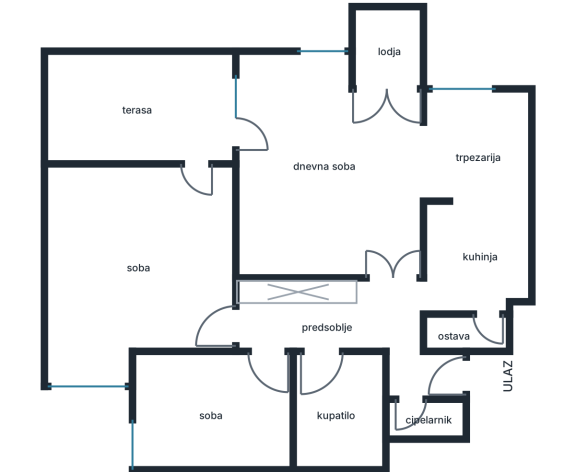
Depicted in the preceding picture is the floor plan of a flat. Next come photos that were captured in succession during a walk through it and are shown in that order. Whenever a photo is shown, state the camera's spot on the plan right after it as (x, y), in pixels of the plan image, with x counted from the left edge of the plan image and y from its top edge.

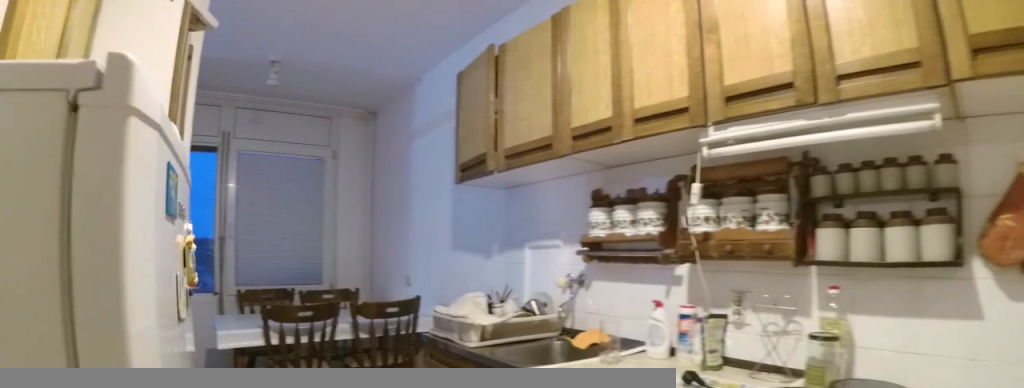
(442, 309)
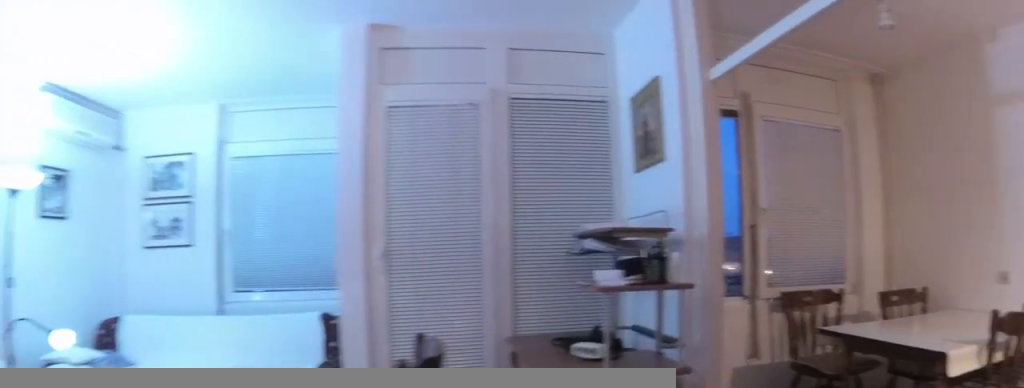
(391, 212)
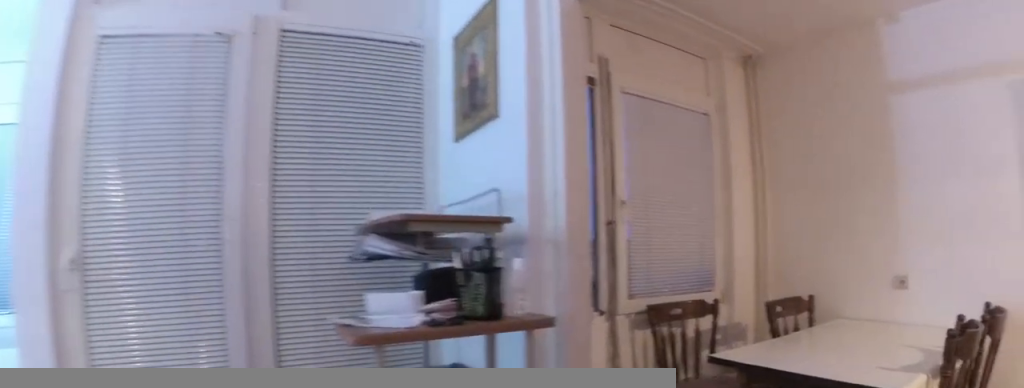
(392, 194)
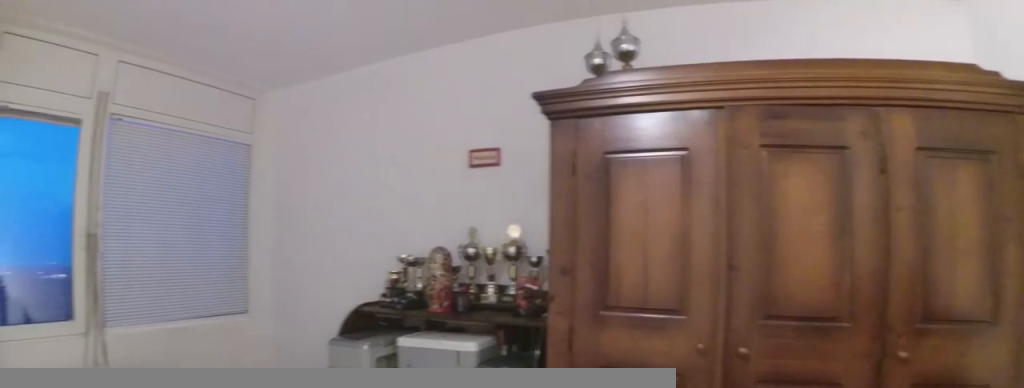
(217, 202)
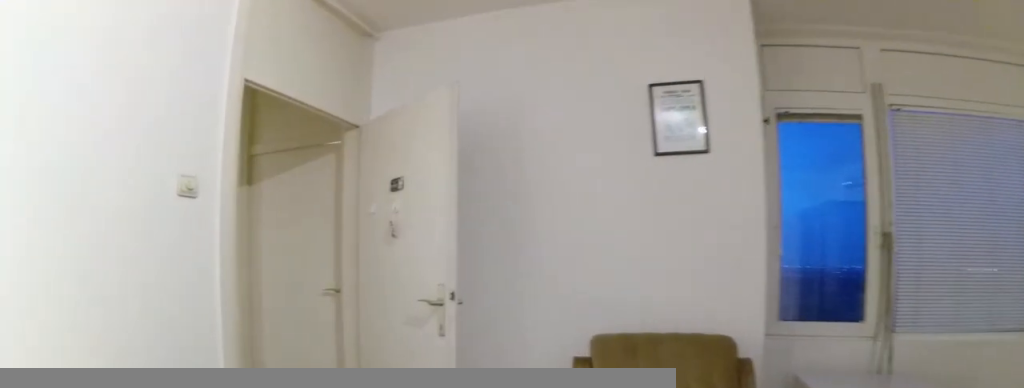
(204, 203)
